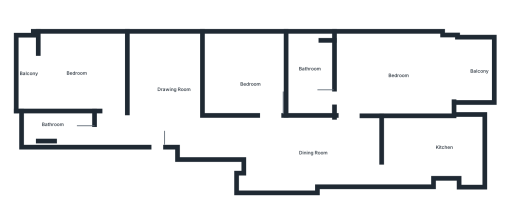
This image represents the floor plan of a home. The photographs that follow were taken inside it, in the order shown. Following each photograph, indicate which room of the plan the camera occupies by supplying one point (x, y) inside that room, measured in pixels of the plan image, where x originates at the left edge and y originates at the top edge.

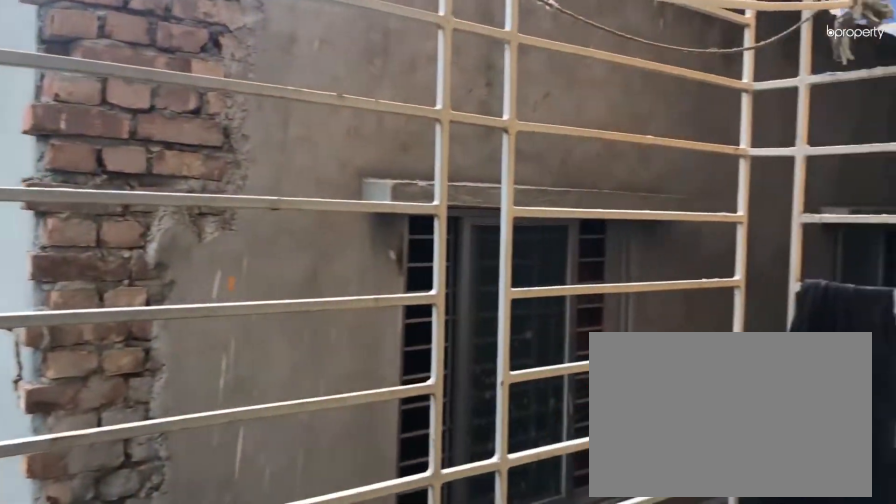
(26, 72)
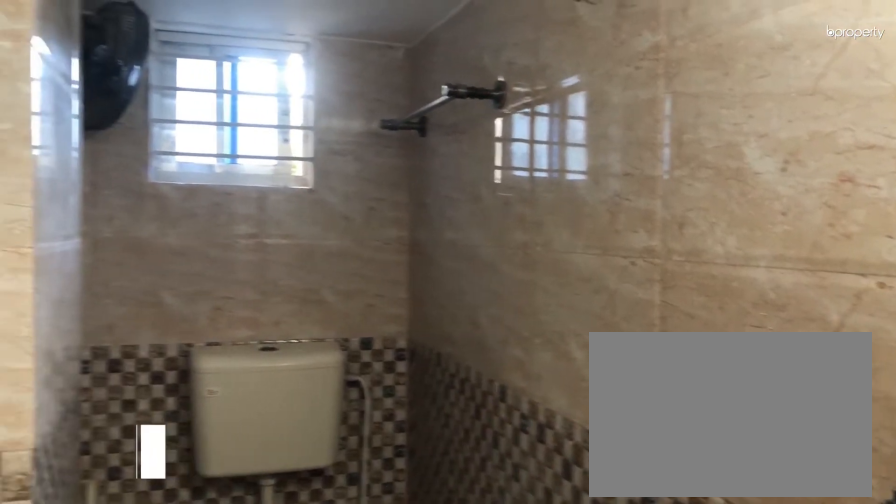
(62, 128)
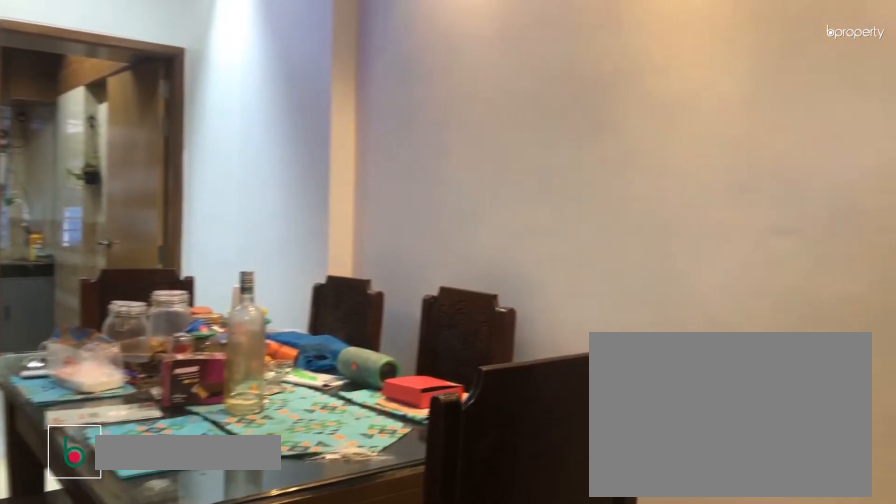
(293, 151)
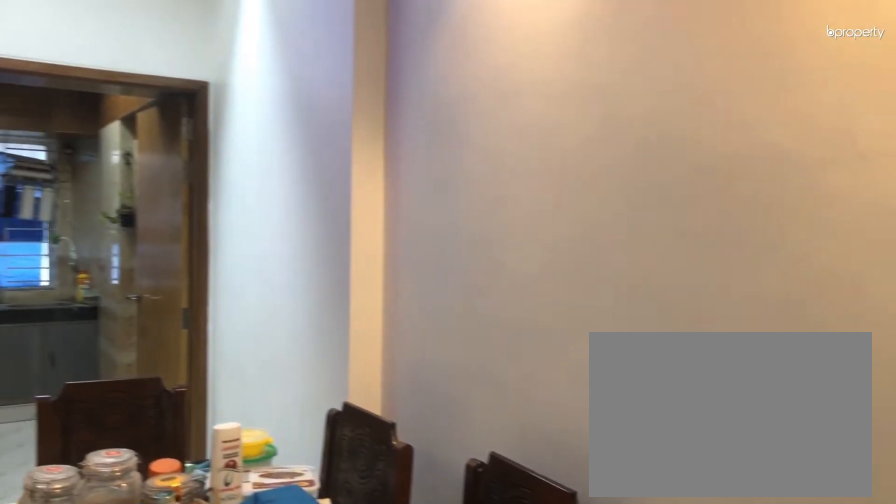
(293, 151)
